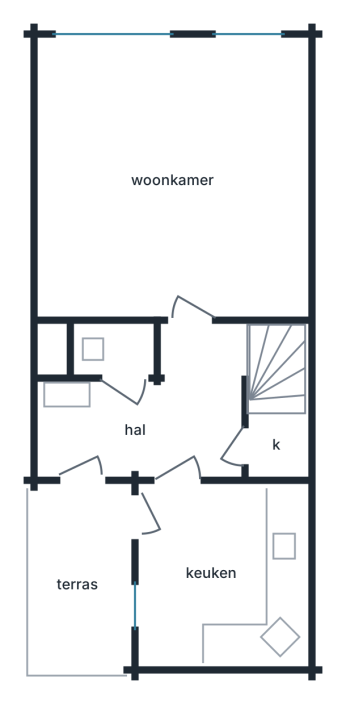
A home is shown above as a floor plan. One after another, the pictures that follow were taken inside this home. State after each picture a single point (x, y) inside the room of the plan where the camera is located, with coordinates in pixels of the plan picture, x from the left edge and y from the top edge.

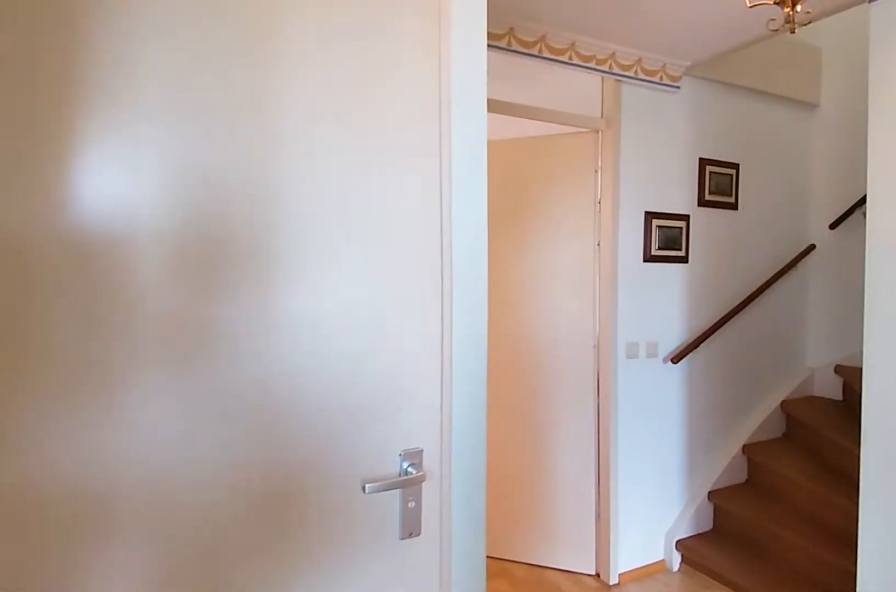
(160, 413)
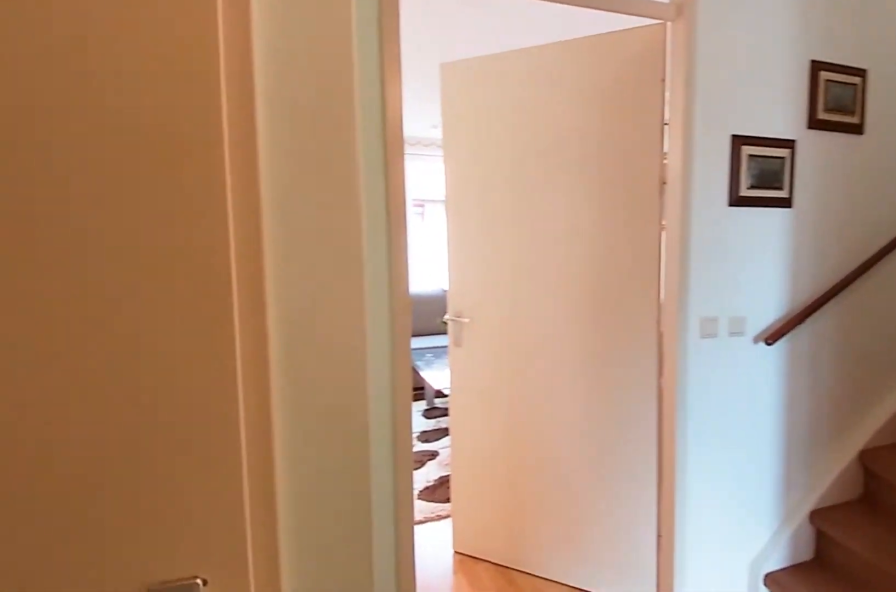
(160, 413)
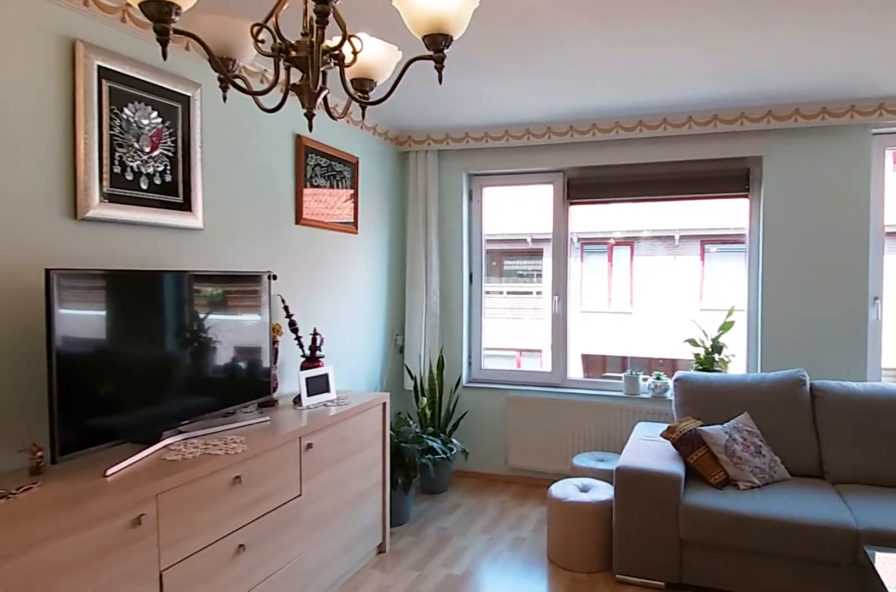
(173, 179)
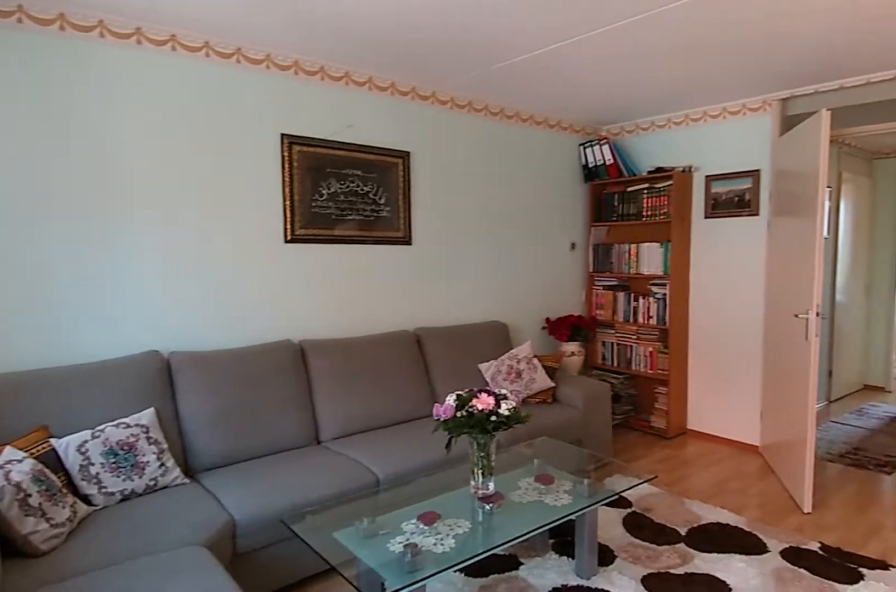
(173, 179)
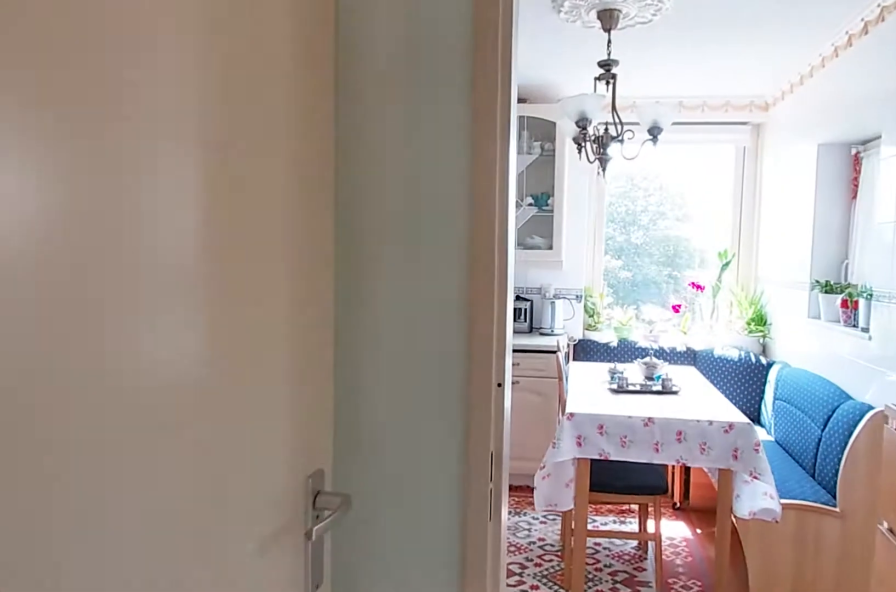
(160, 413)
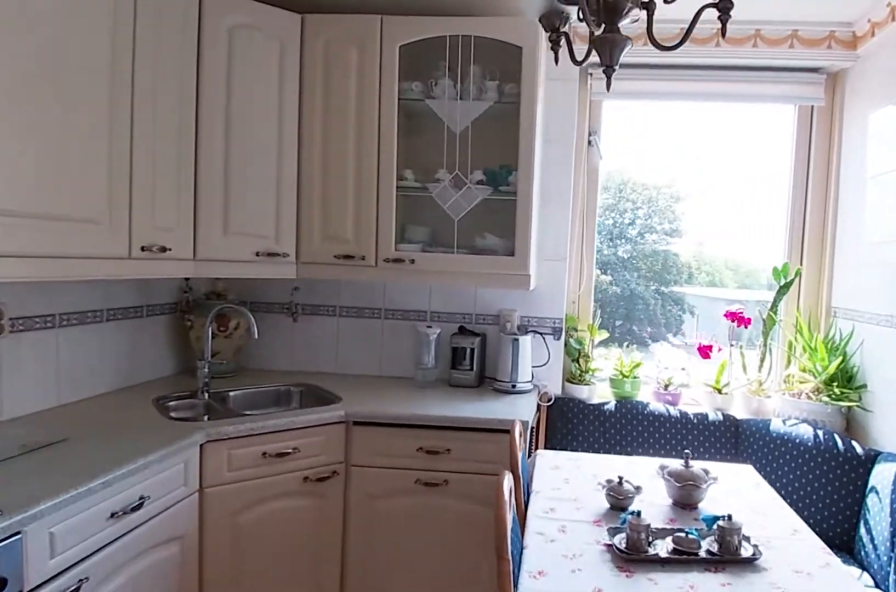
(222, 574)
